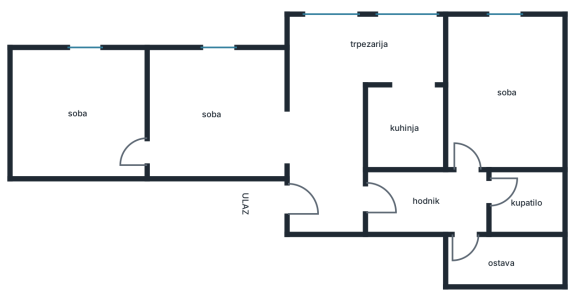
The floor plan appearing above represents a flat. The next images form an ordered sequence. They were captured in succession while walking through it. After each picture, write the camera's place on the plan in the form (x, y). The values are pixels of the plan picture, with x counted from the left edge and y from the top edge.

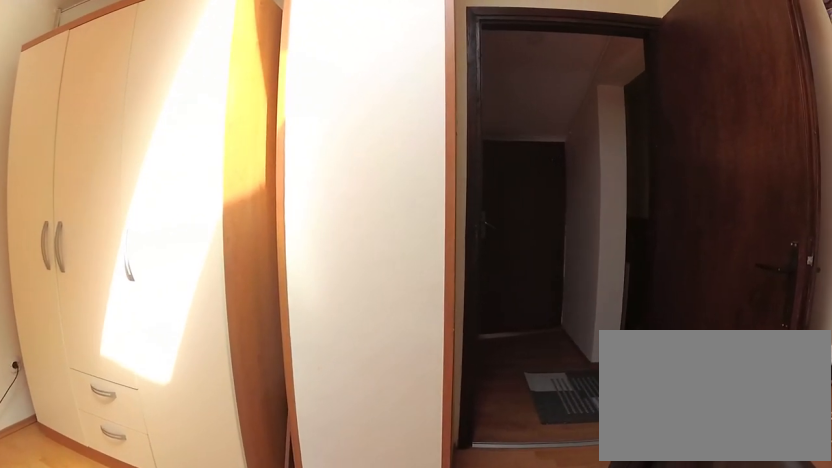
(474, 71)
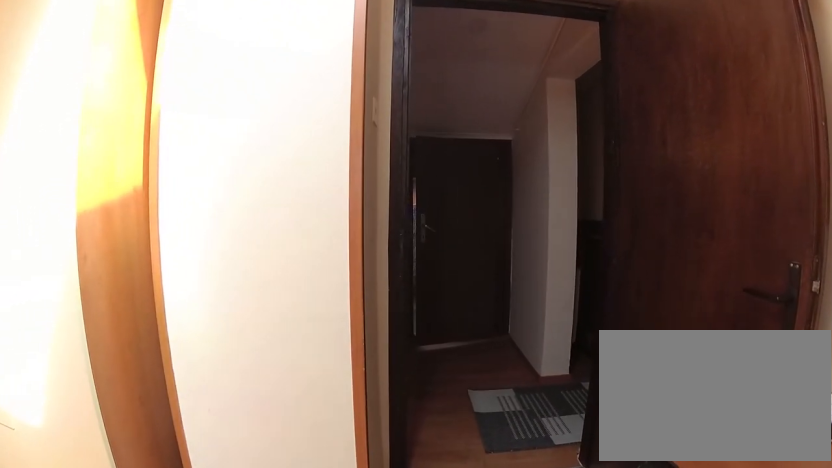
(475, 85)
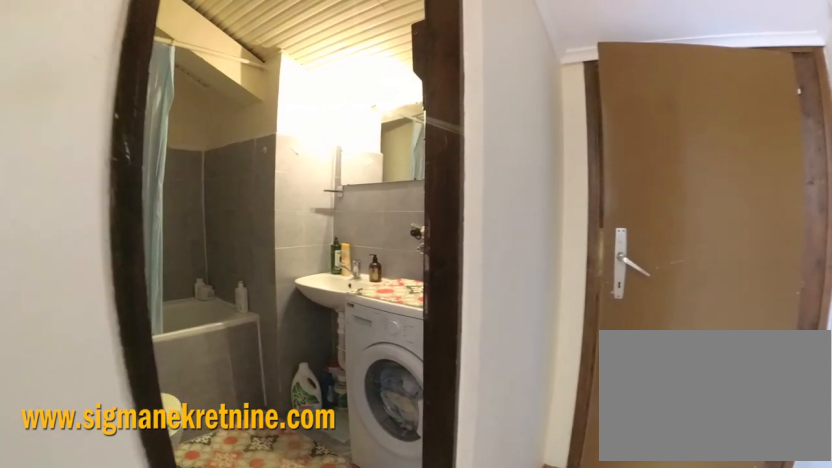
(473, 168)
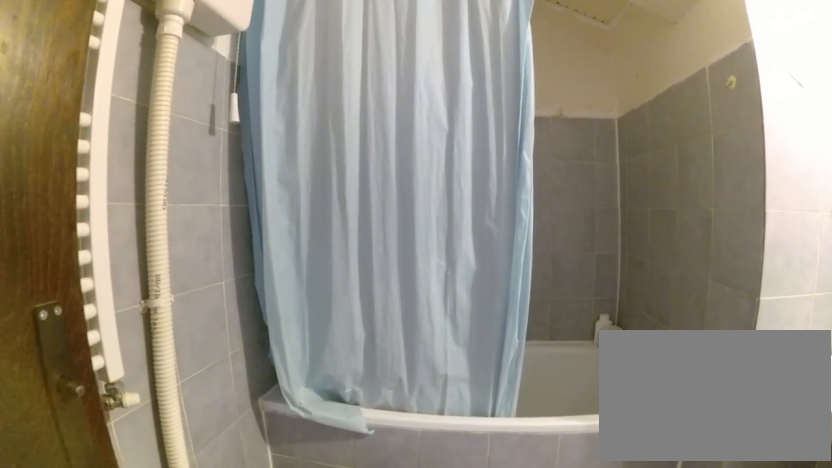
(497, 200)
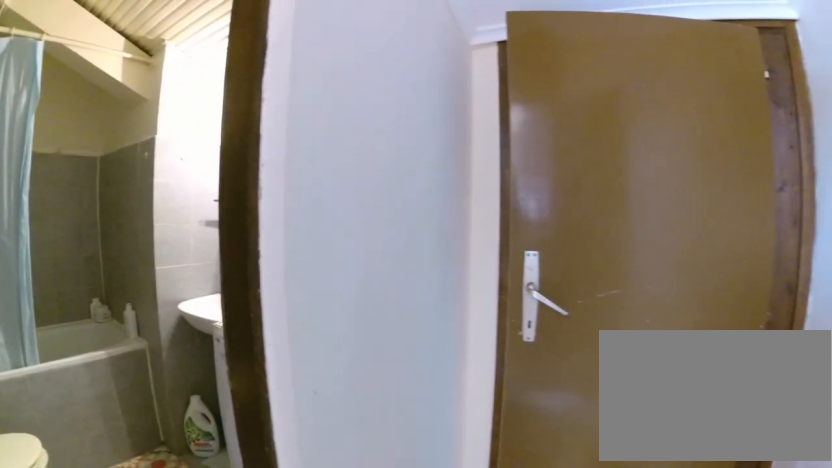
(467, 190)
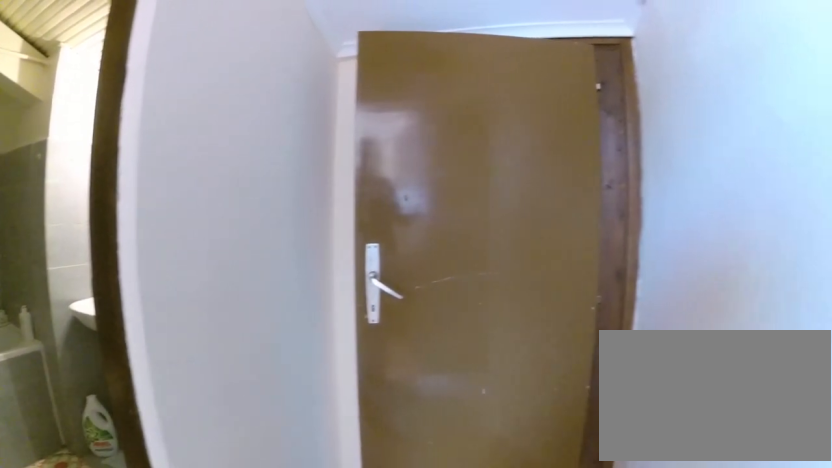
(469, 189)
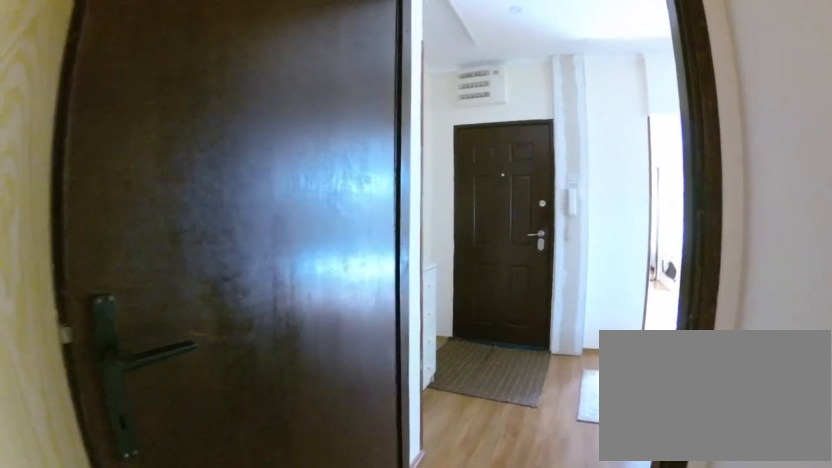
(422, 203)
